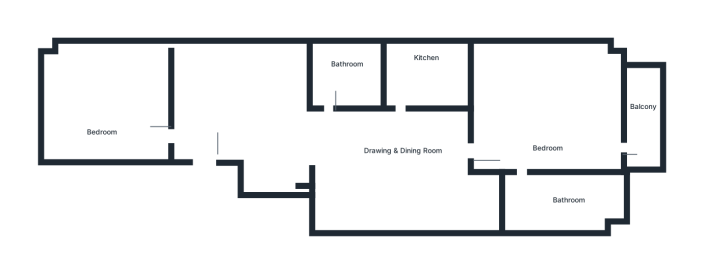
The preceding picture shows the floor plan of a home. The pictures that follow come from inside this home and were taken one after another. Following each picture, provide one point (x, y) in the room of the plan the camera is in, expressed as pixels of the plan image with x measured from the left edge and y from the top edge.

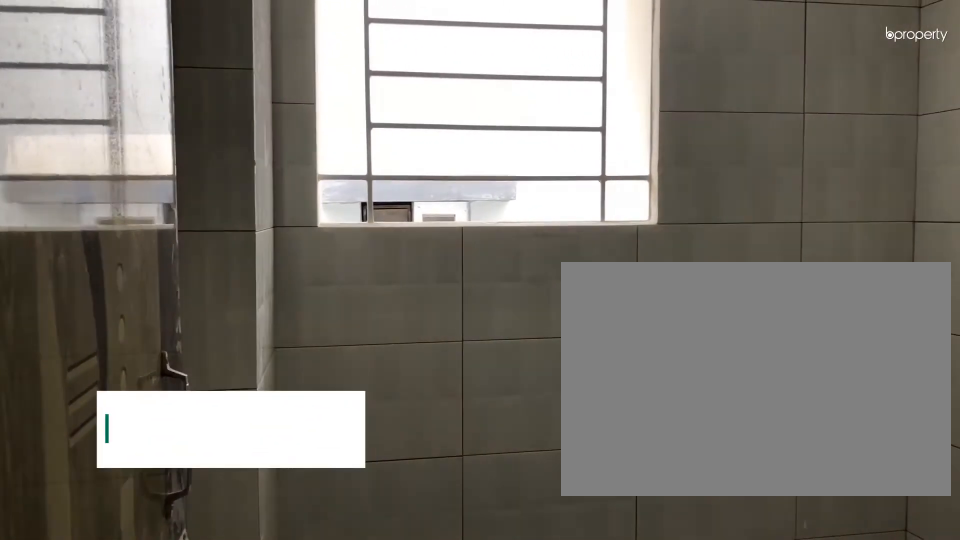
(355, 76)
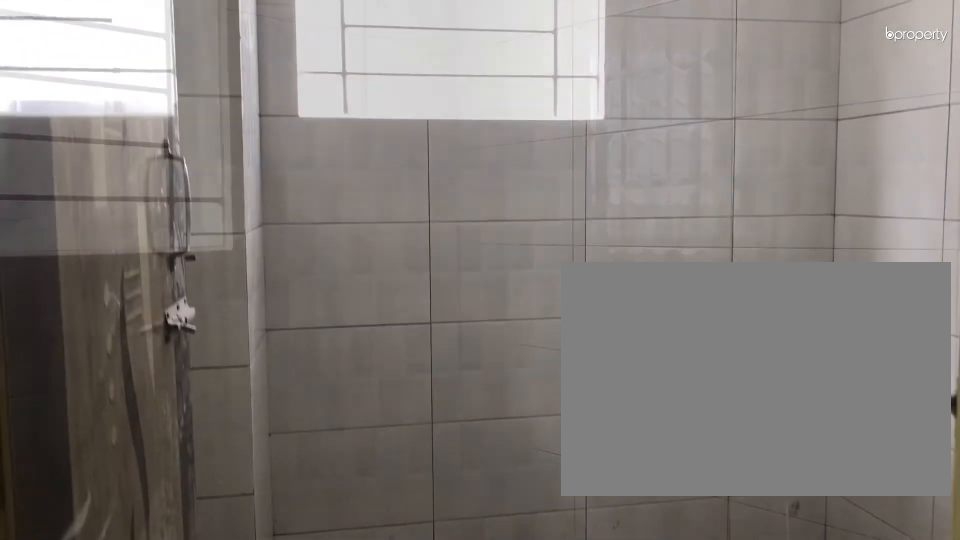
(355, 76)
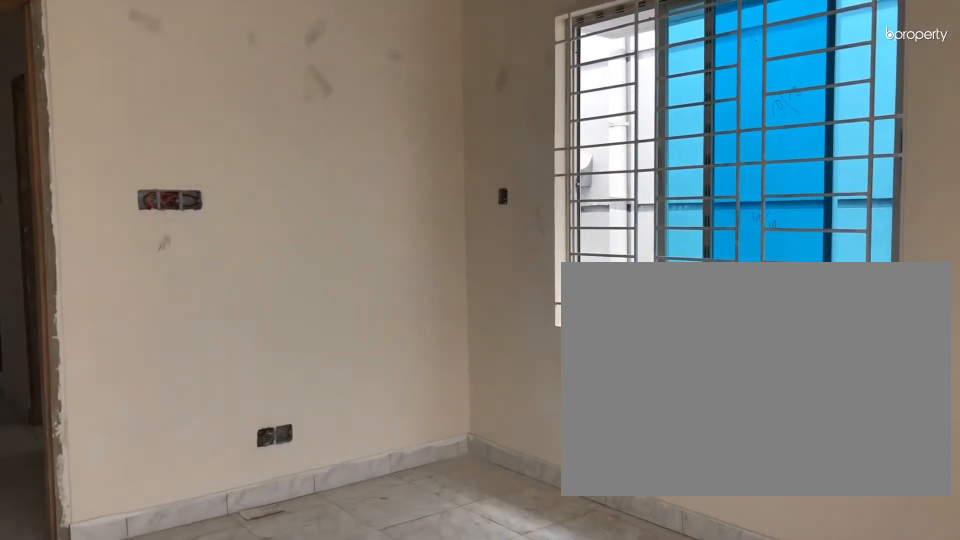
(553, 125)
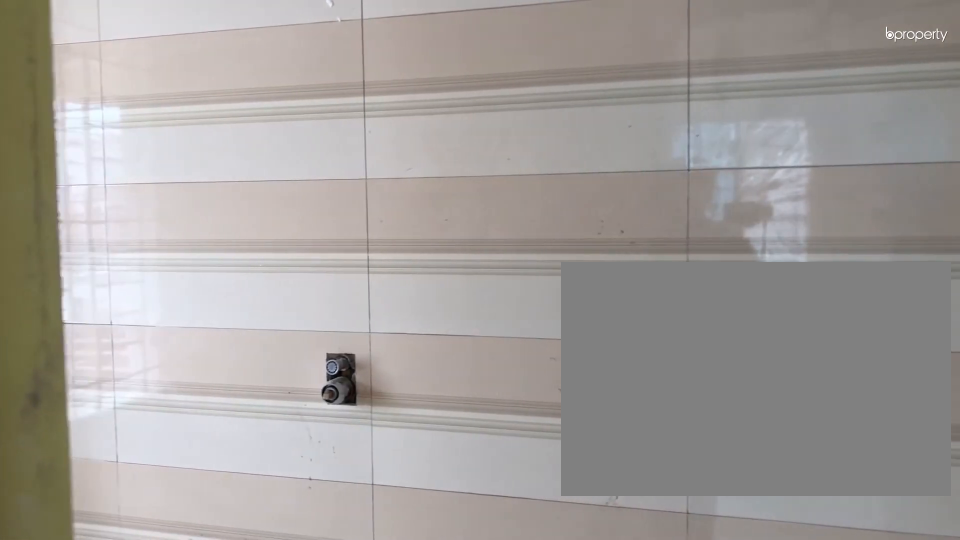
(567, 202)
